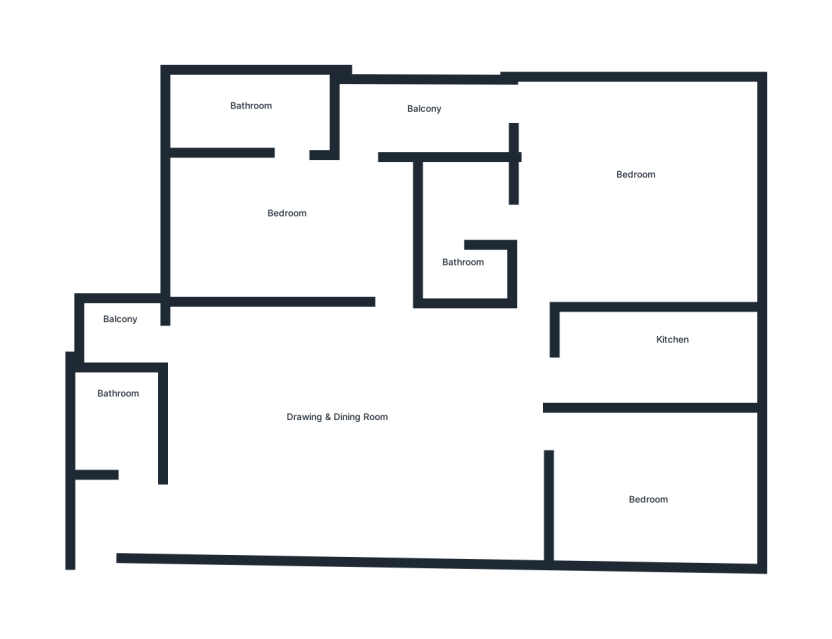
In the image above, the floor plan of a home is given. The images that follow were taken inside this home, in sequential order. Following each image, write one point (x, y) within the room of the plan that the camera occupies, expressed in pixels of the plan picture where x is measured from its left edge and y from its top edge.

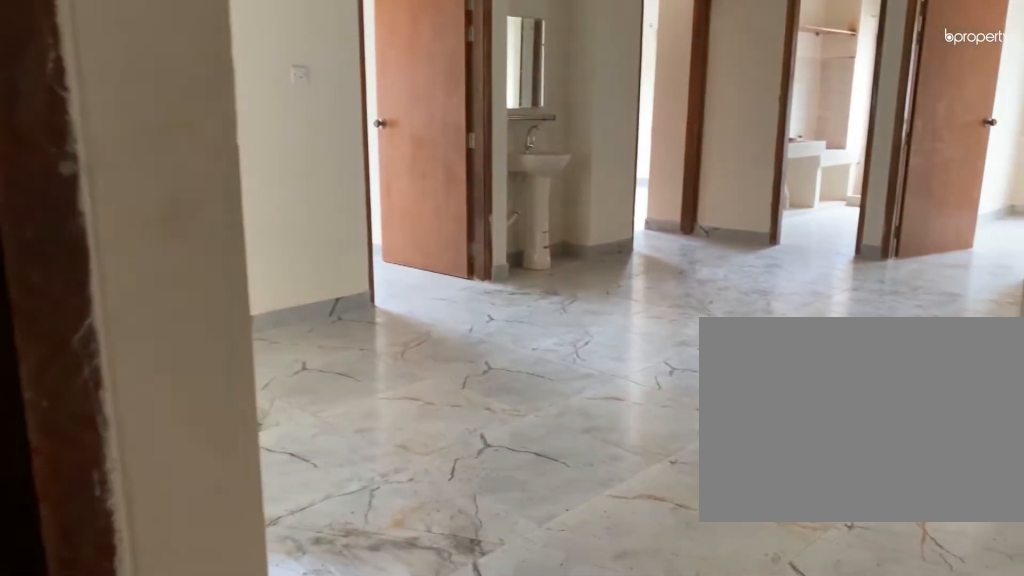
(161, 514)
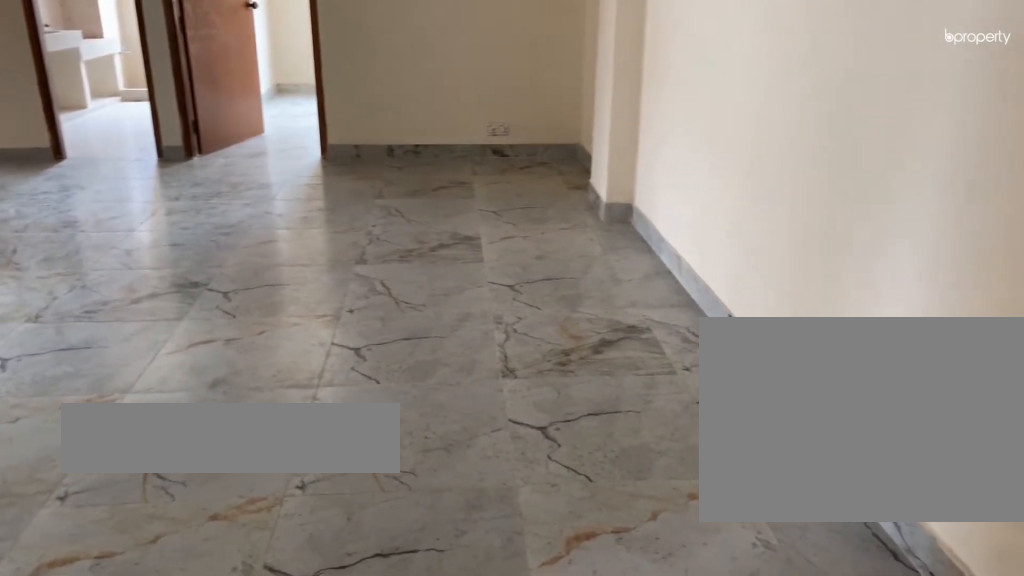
(337, 429)
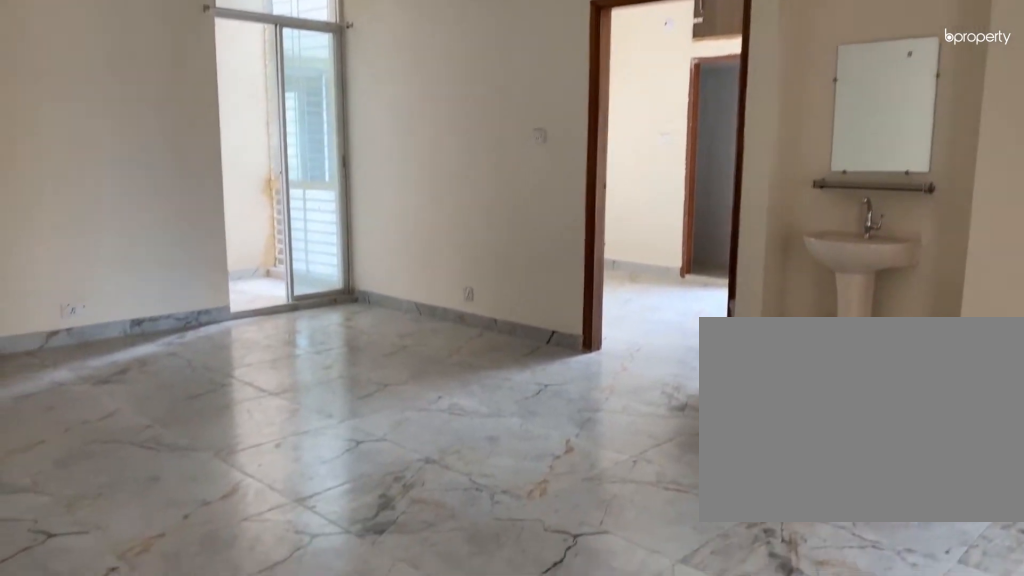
(346, 420)
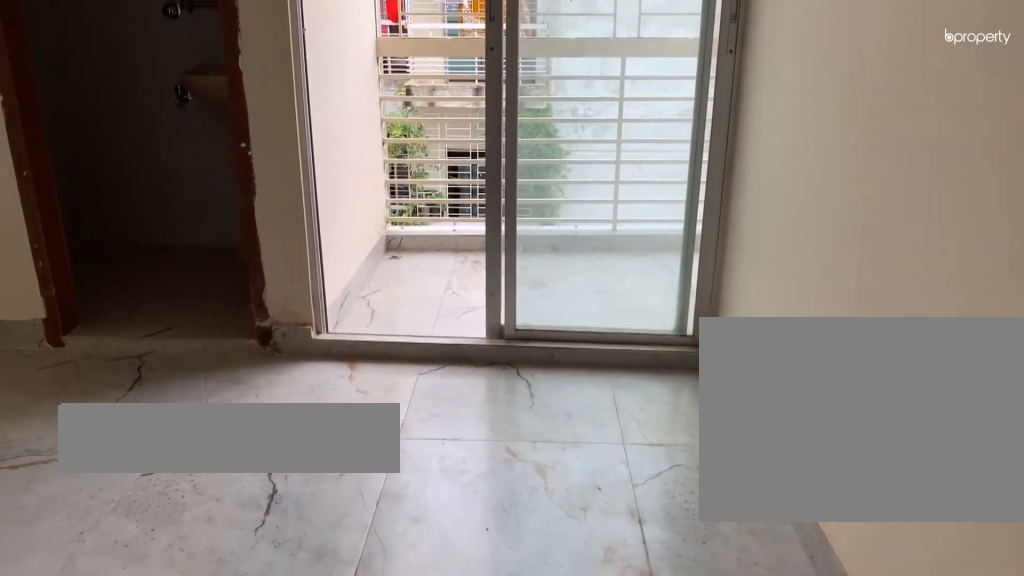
(286, 219)
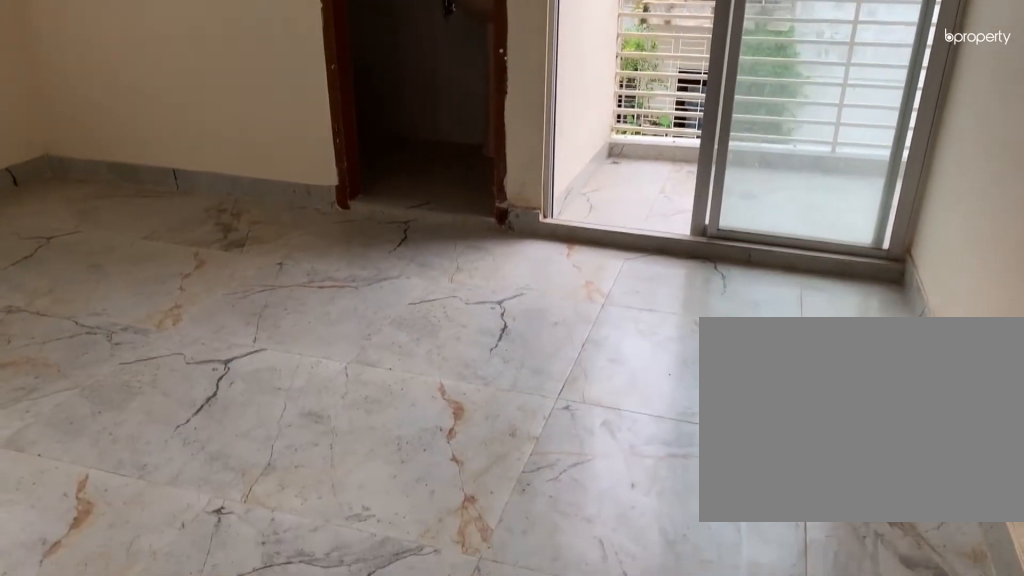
(286, 219)
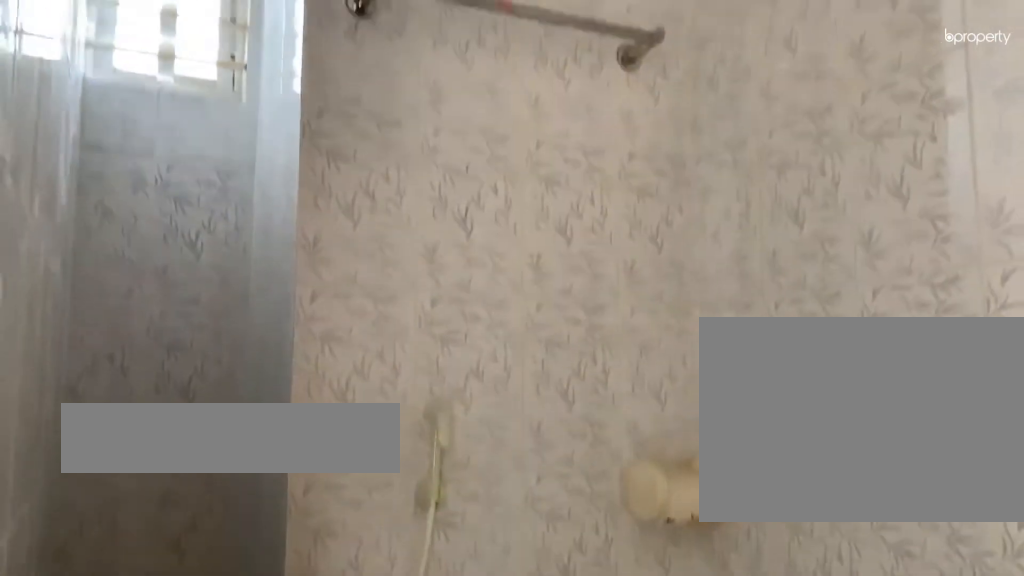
(263, 107)
